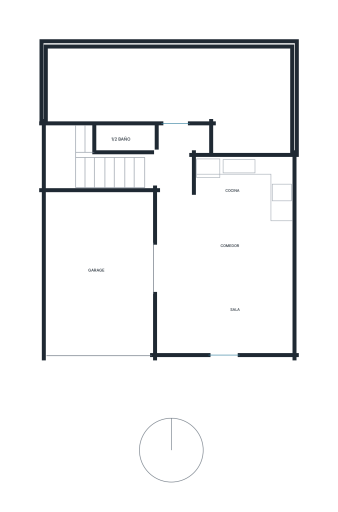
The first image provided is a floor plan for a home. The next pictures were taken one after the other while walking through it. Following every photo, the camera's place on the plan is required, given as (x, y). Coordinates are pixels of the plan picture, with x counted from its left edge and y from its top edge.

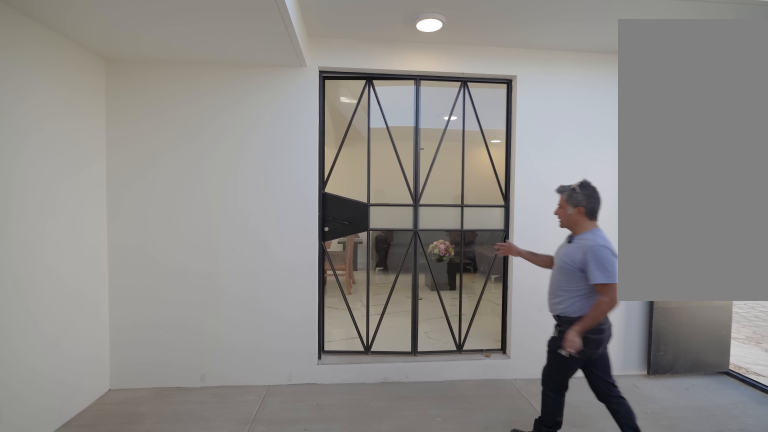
(67, 255)
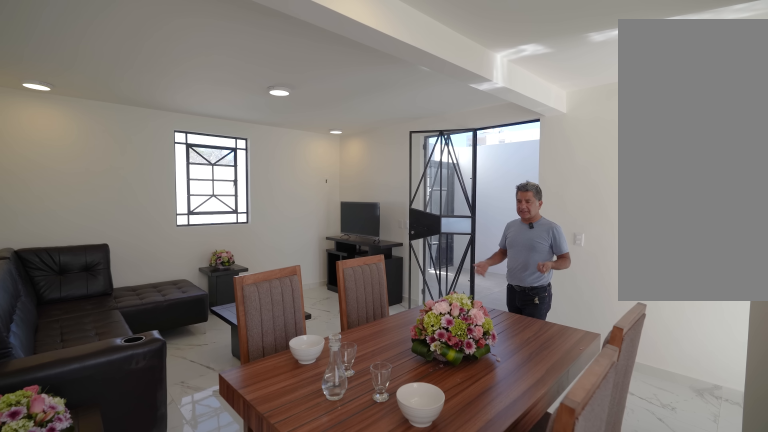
(271, 235)
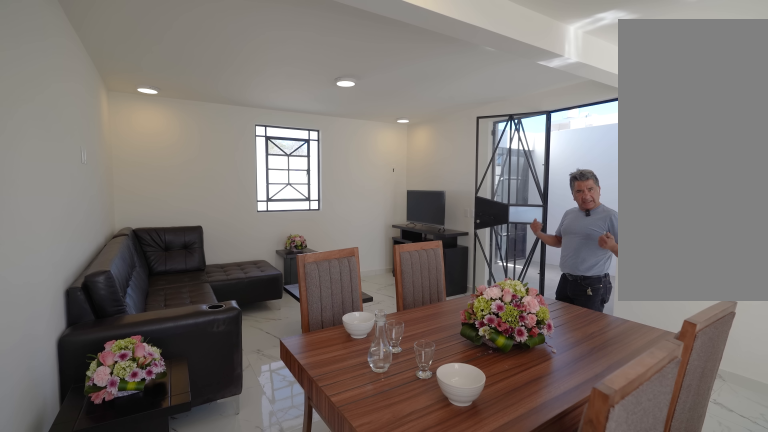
(264, 212)
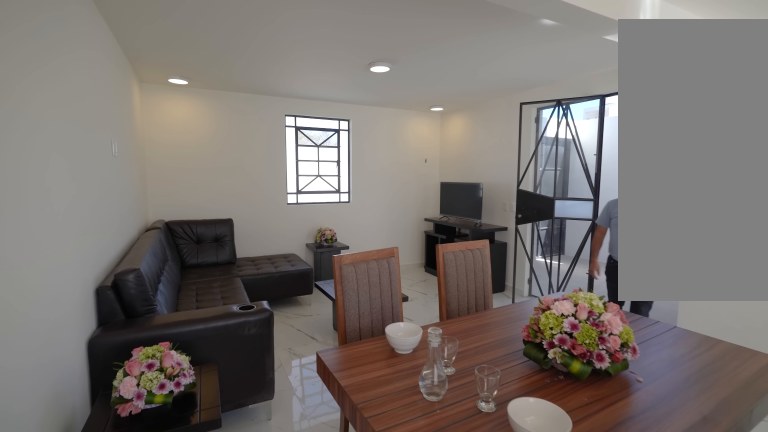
(264, 212)
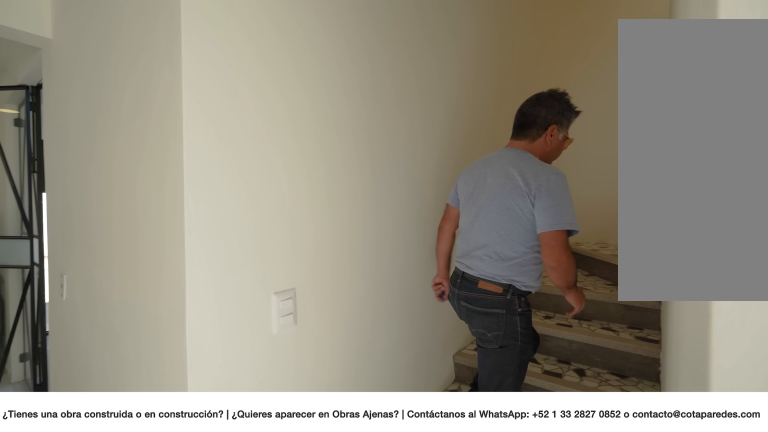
(170, 140)
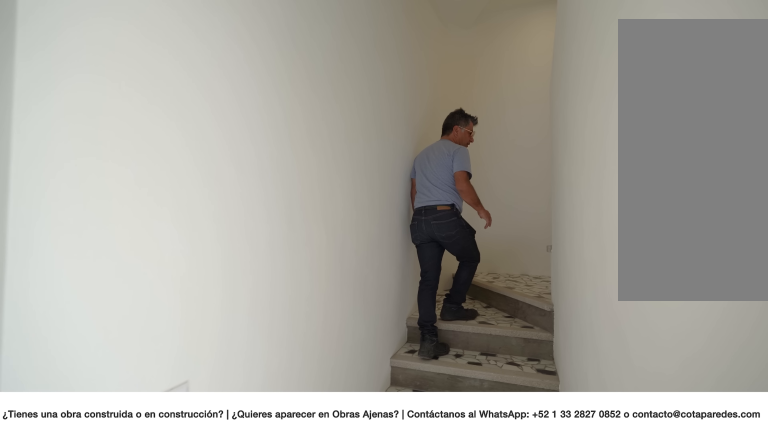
(142, 171)
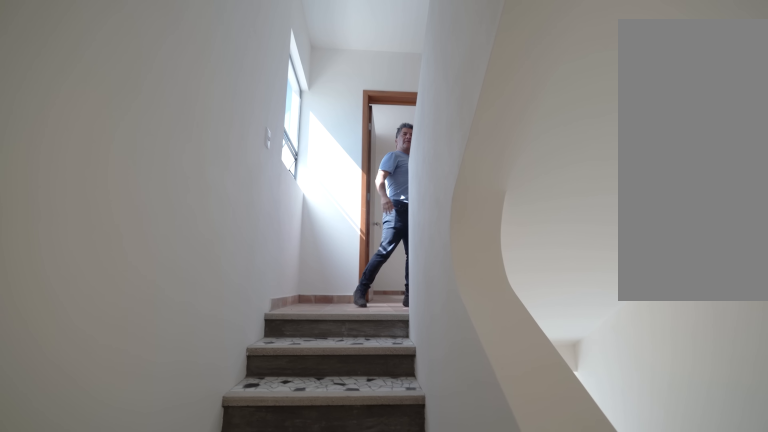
(60, 171)
